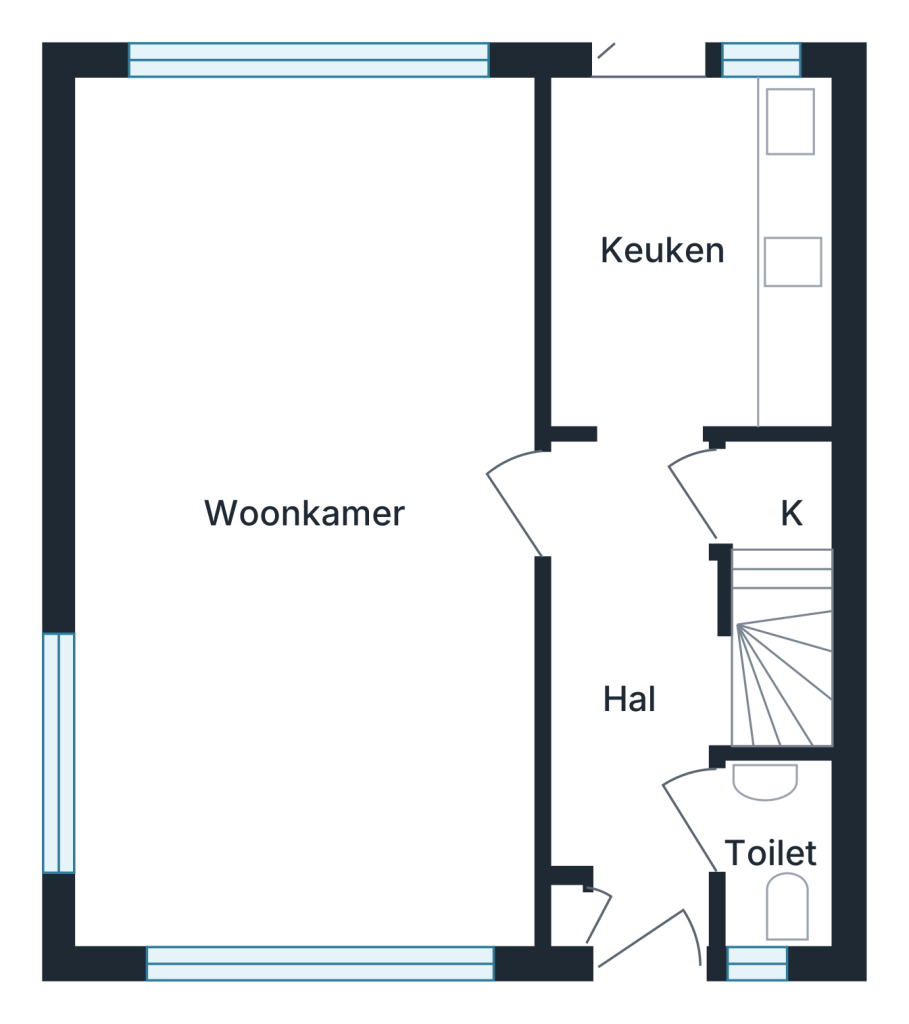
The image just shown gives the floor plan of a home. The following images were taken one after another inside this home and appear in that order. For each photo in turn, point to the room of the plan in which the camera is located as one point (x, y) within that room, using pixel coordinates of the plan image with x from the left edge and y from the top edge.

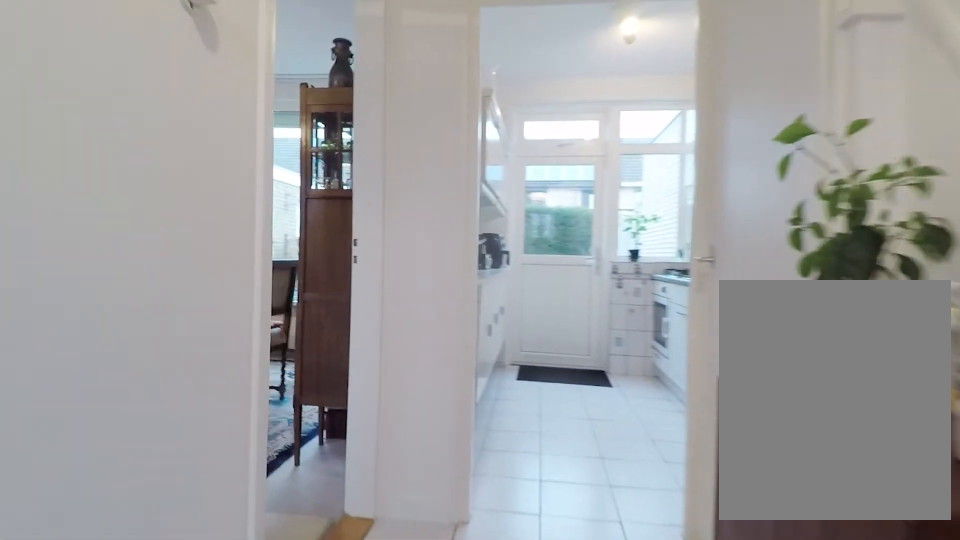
(633, 696)
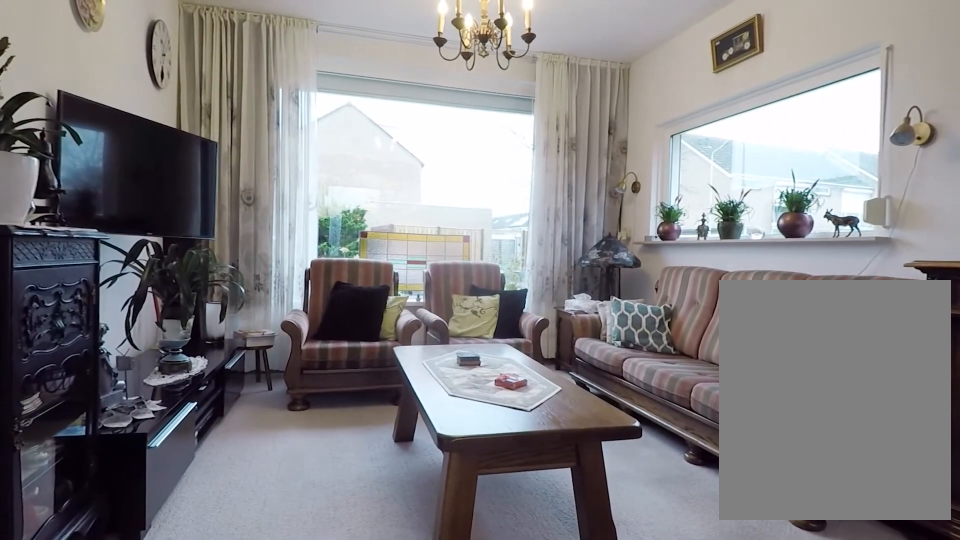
(306, 512)
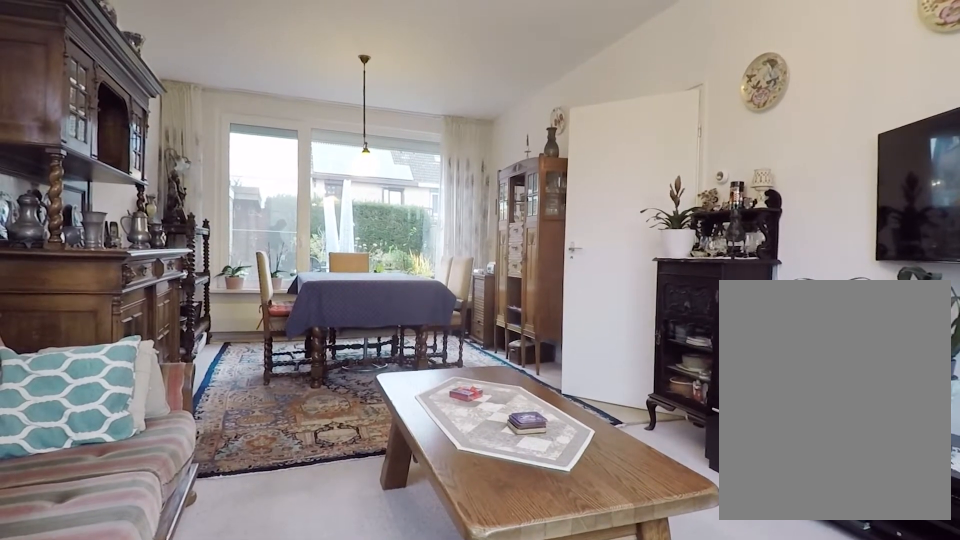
(306, 512)
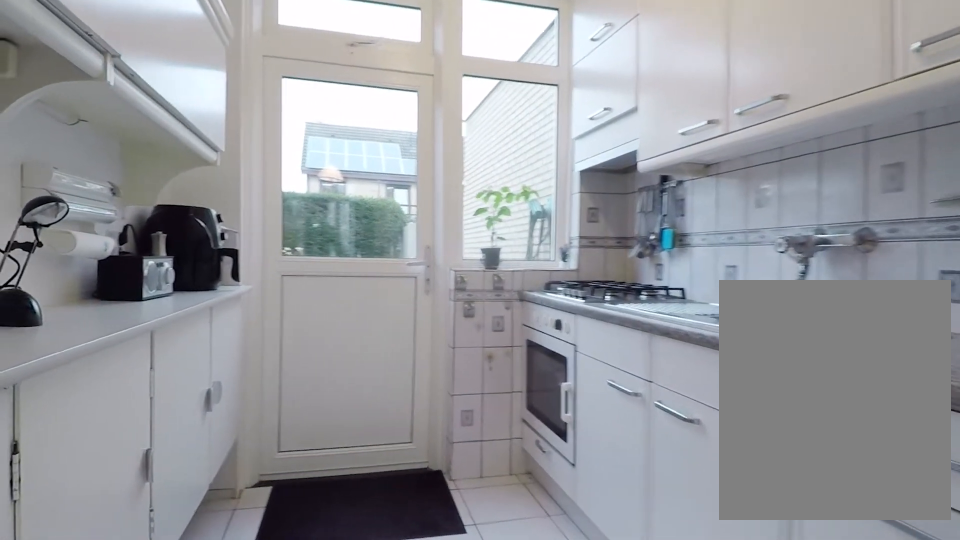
(689, 252)
